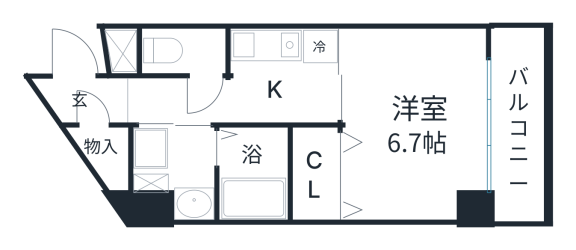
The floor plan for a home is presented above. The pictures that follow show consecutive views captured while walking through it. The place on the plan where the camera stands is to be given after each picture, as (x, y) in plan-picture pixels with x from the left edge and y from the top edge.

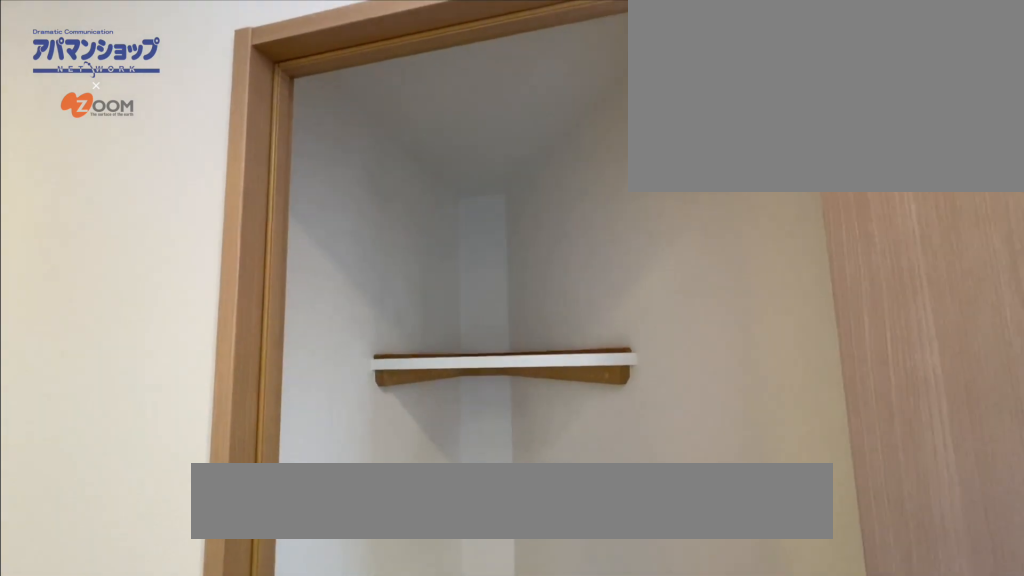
(90, 79)
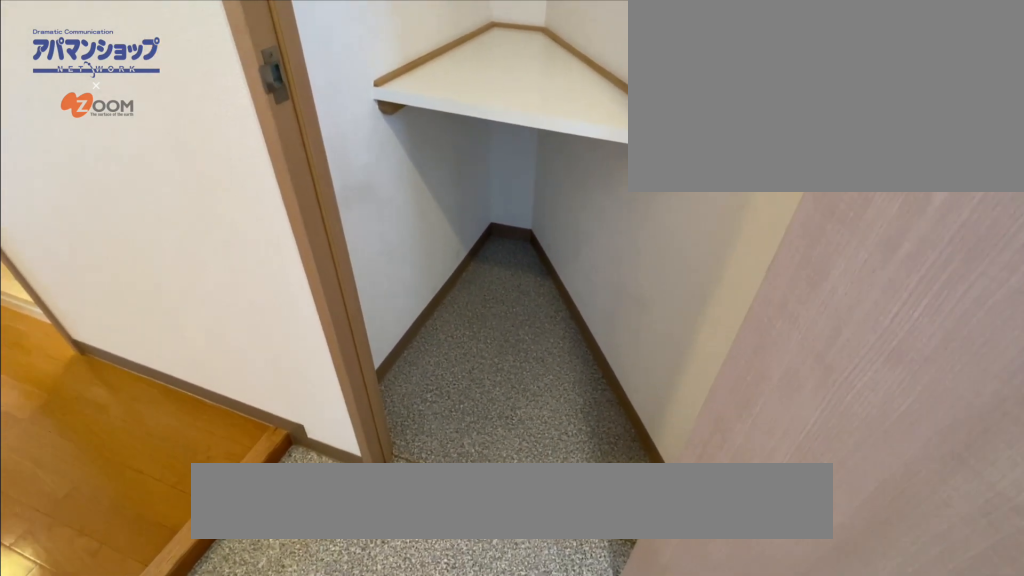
(90, 79)
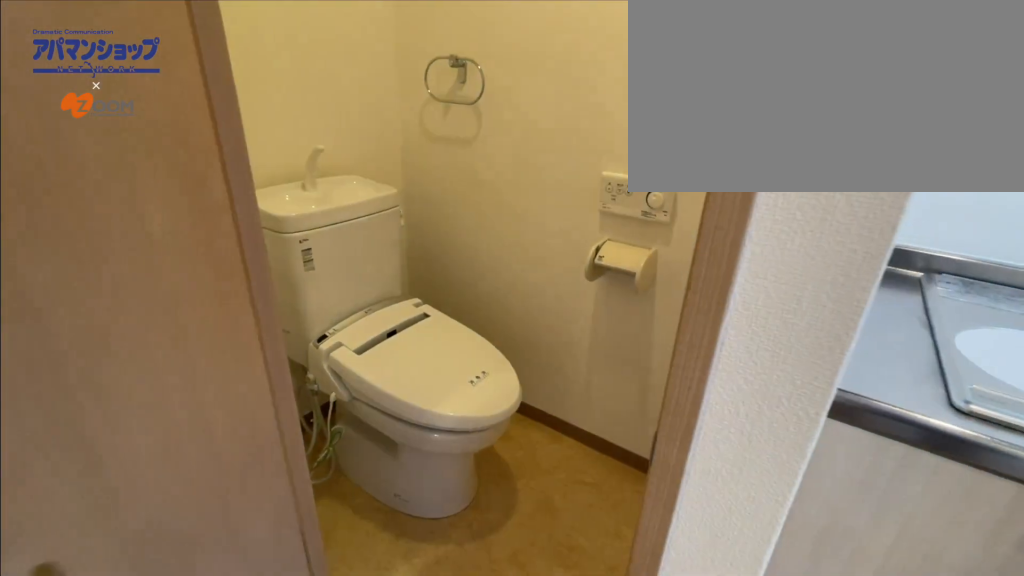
(228, 86)
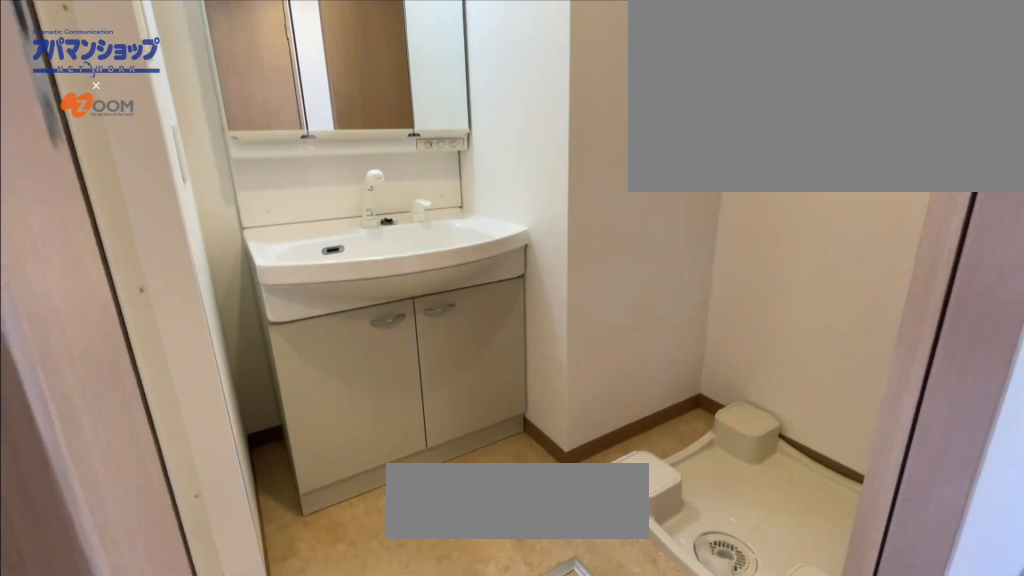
(192, 100)
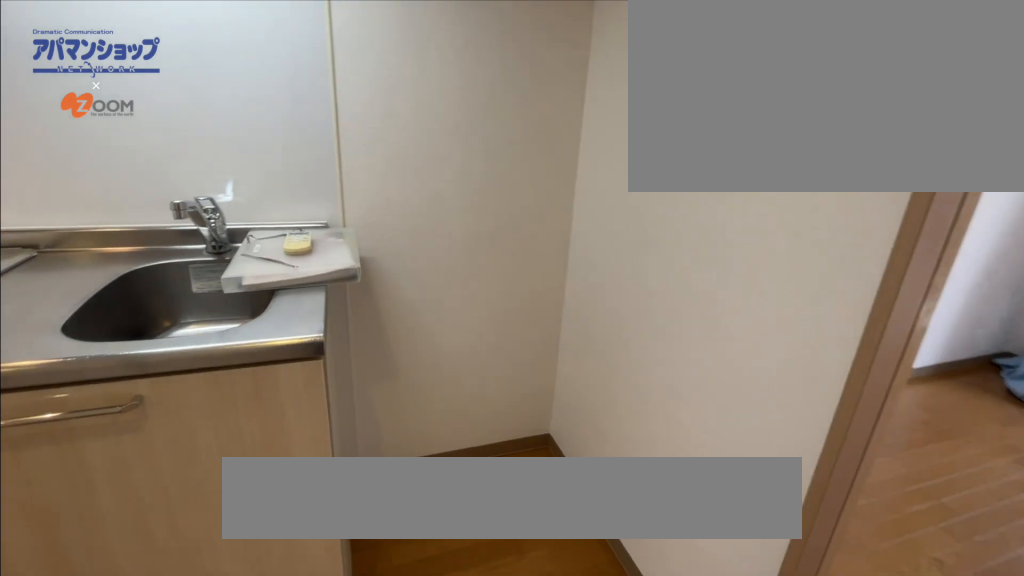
(231, 98)
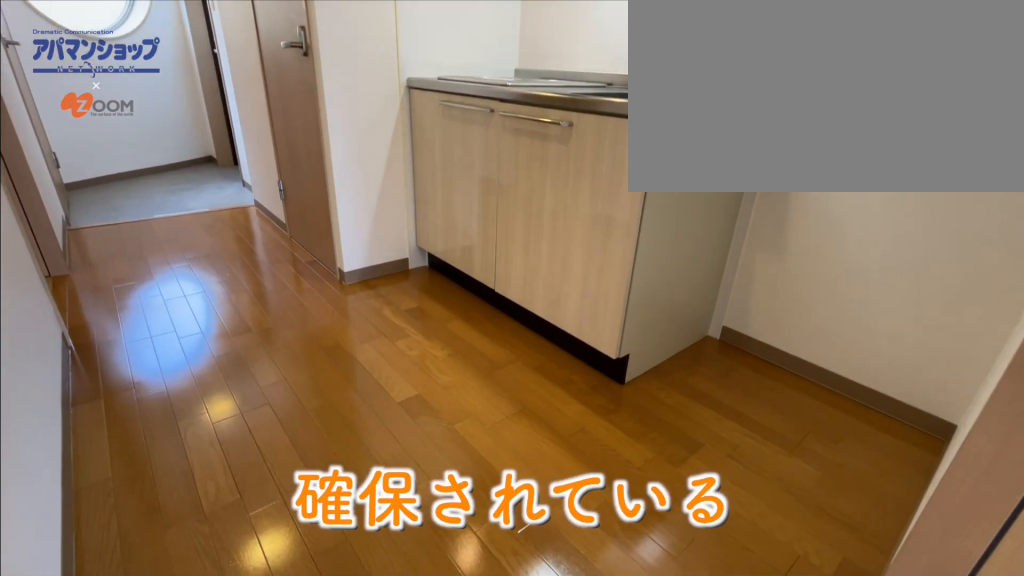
(359, 104)
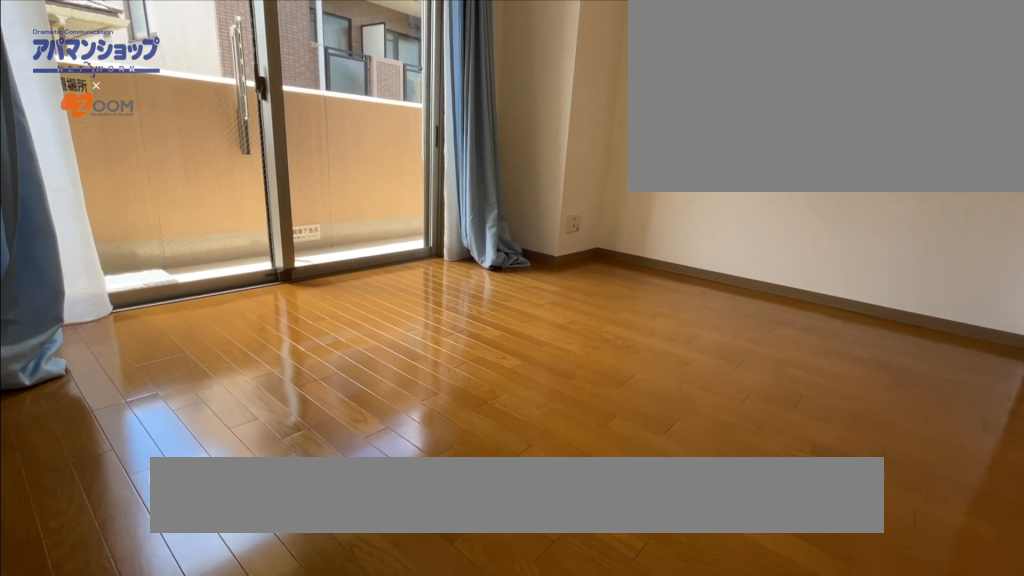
(358, 43)
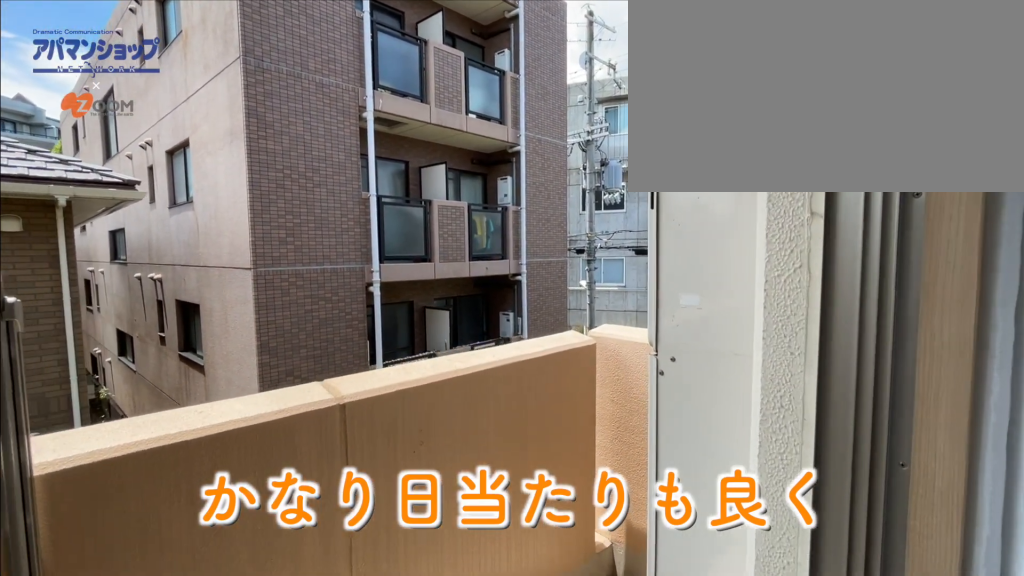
(474, 137)
